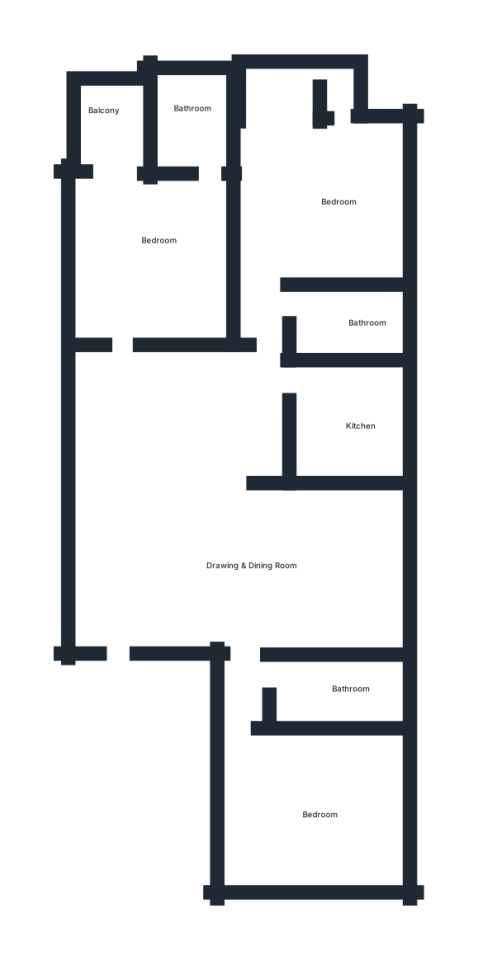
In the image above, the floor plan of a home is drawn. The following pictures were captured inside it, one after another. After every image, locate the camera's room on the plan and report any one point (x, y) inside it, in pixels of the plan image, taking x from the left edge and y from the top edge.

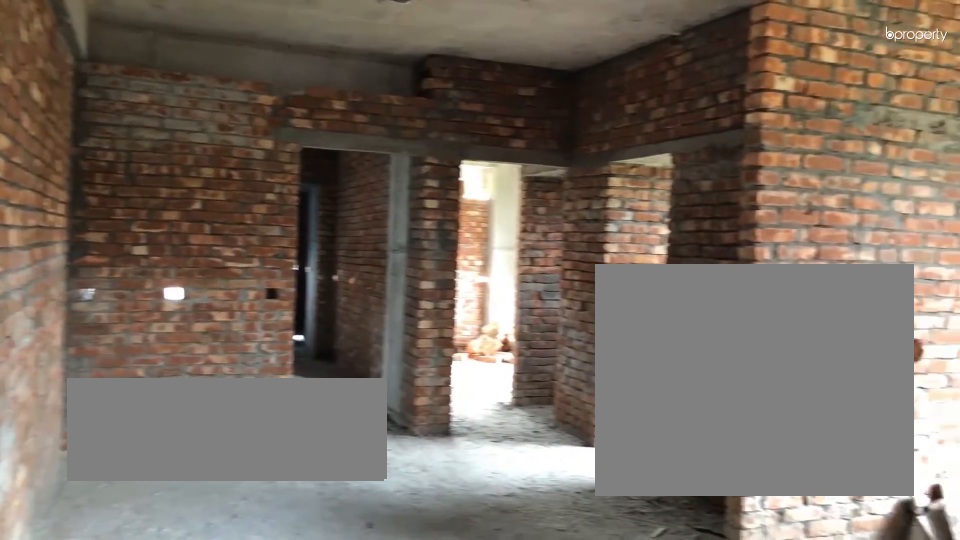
(172, 567)
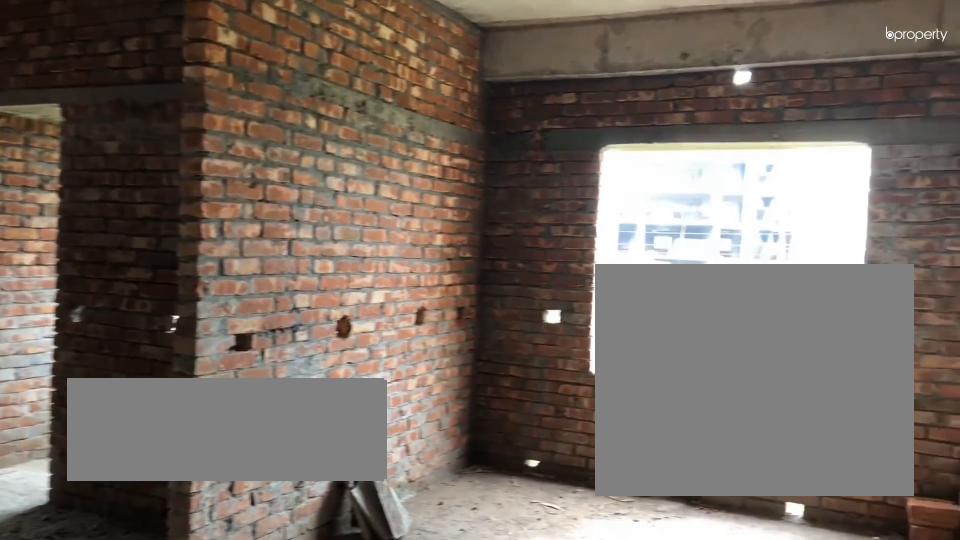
(232, 549)
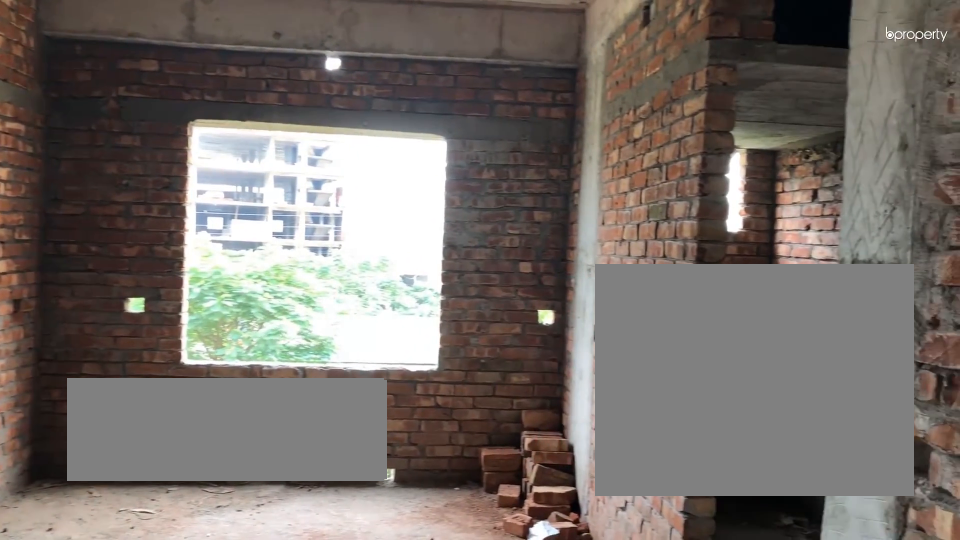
(313, 572)
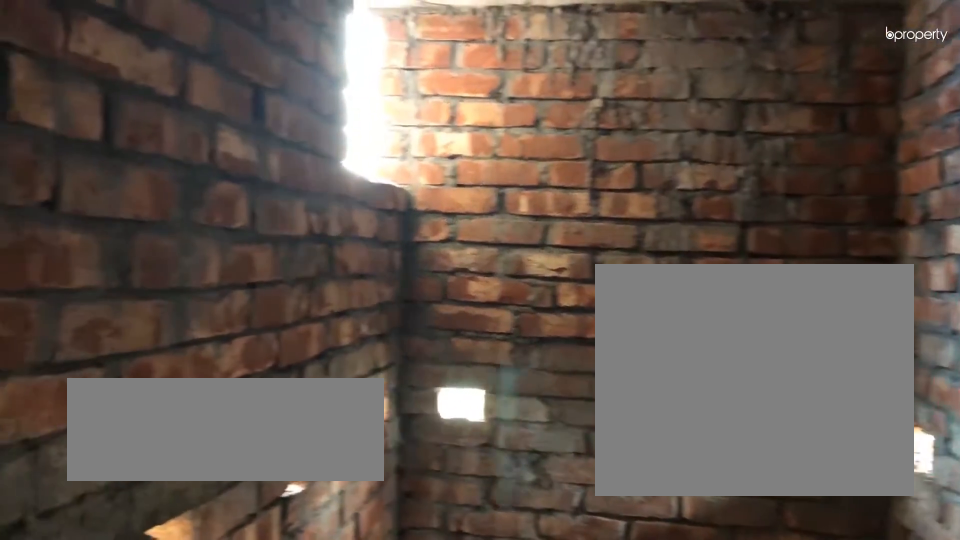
(194, 119)
